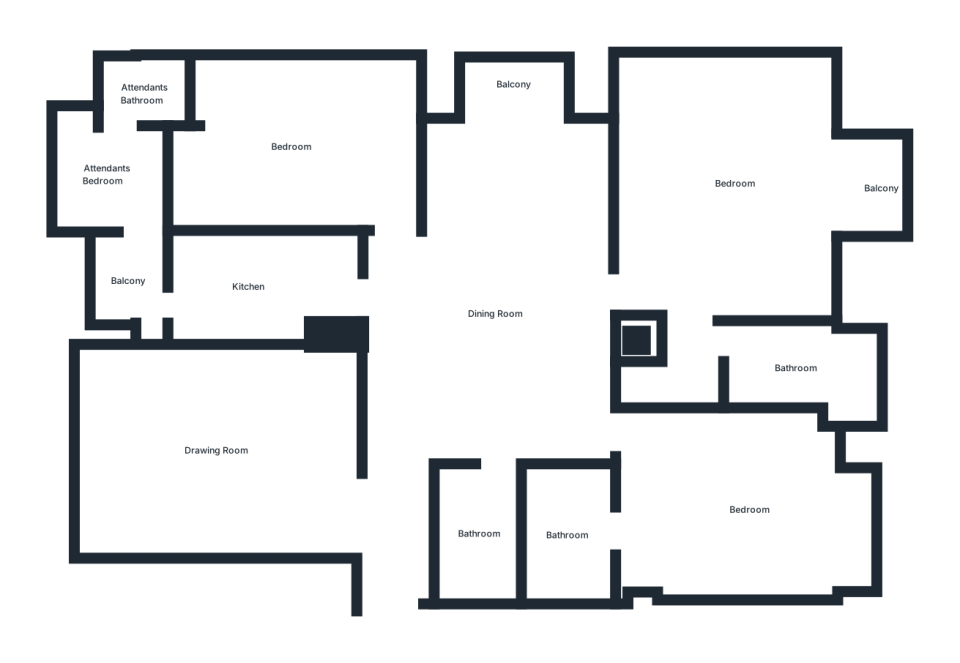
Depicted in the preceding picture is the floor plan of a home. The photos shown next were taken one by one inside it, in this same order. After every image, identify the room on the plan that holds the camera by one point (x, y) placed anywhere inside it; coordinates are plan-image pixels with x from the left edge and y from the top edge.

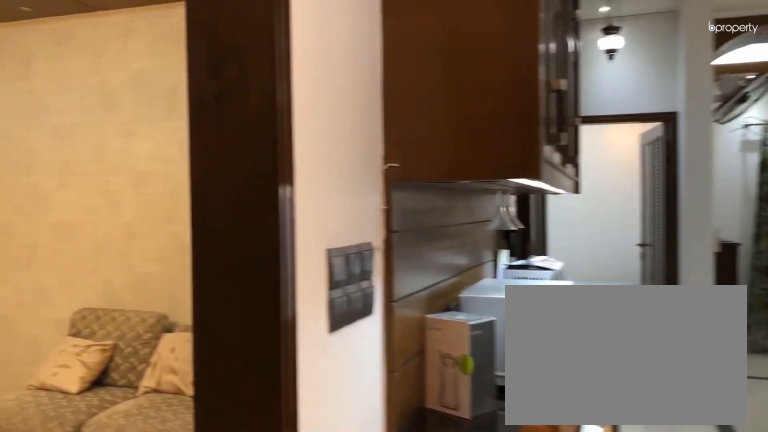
(358, 512)
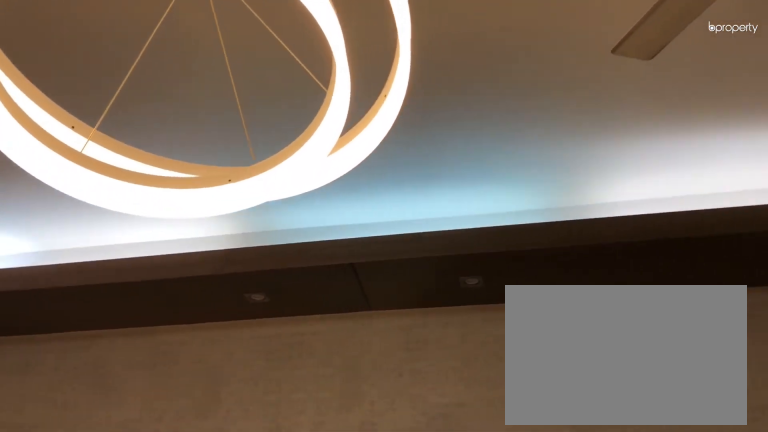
(219, 453)
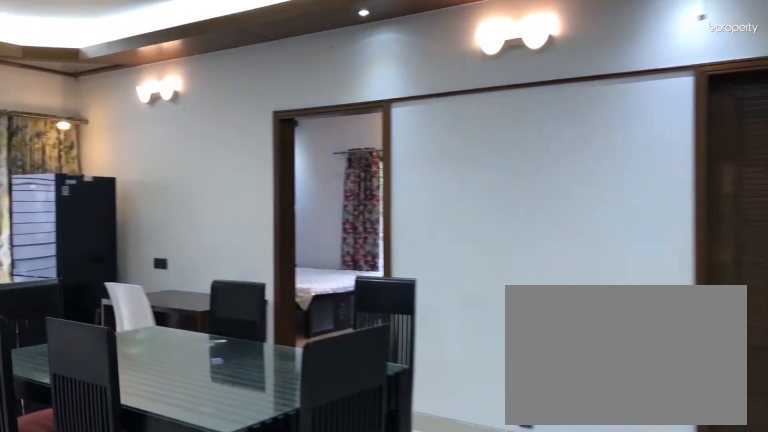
(491, 317)
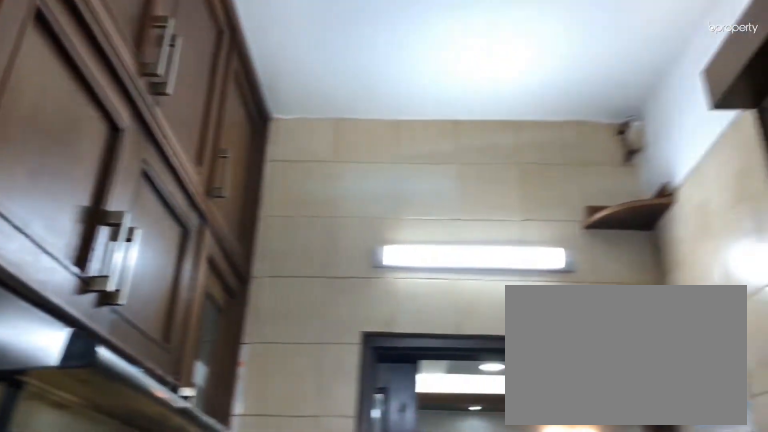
(254, 281)
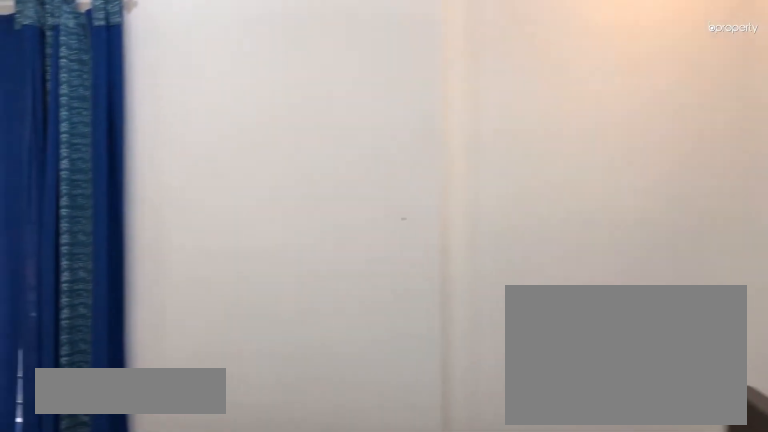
(289, 145)
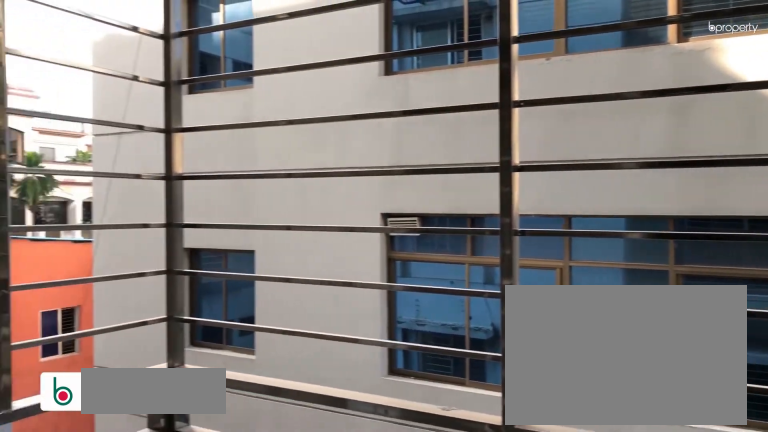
(516, 82)
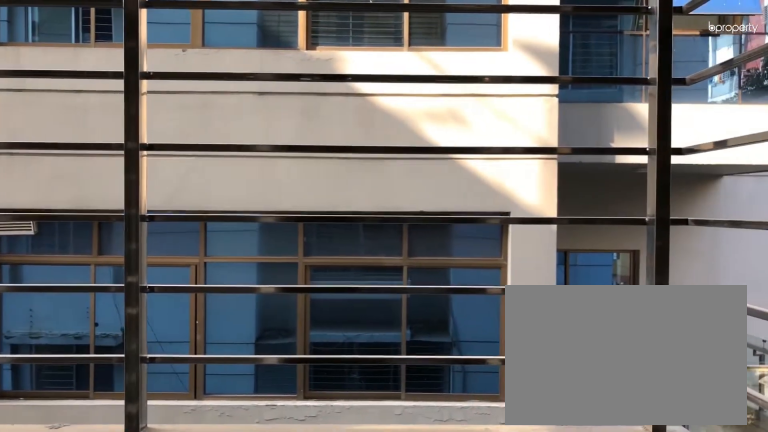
(516, 82)
